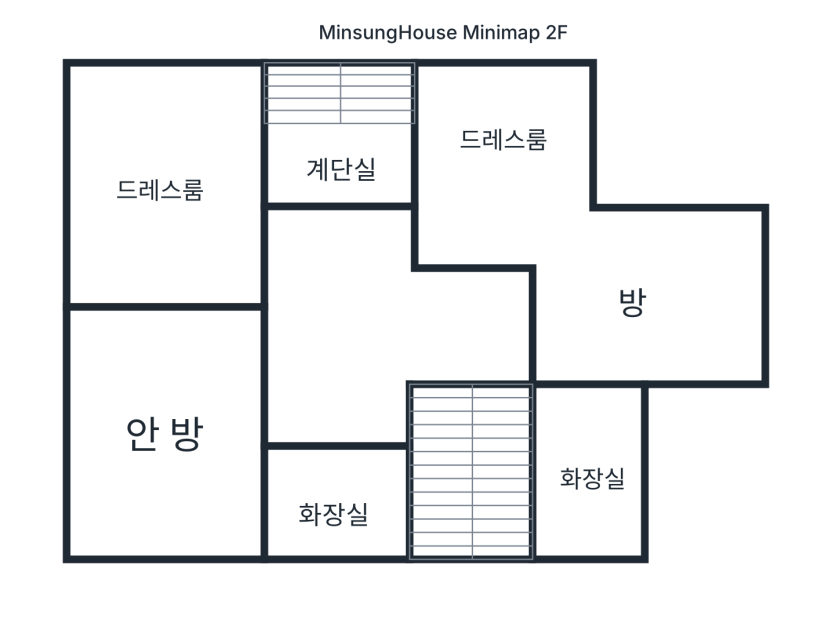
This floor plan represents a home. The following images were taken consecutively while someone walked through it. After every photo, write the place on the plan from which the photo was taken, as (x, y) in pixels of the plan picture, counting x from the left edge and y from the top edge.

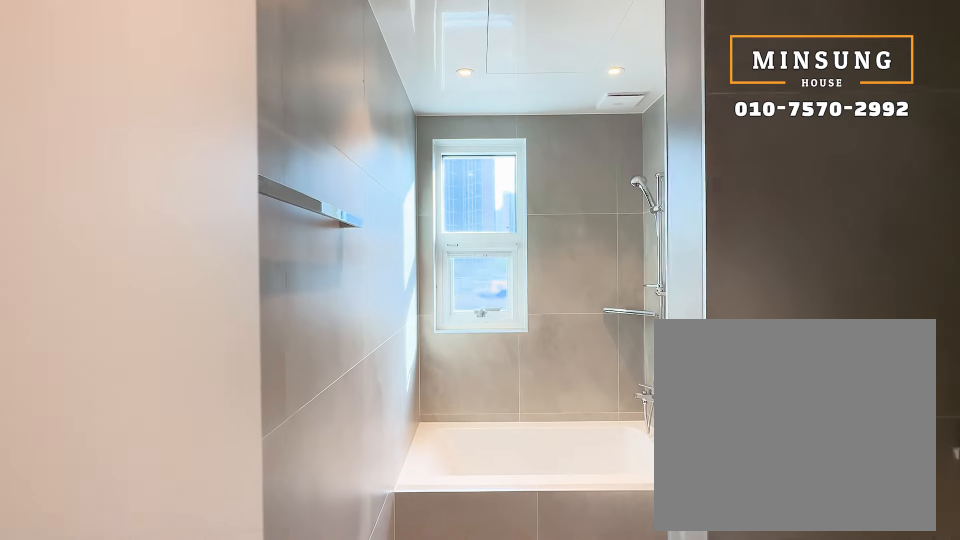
(592, 421)
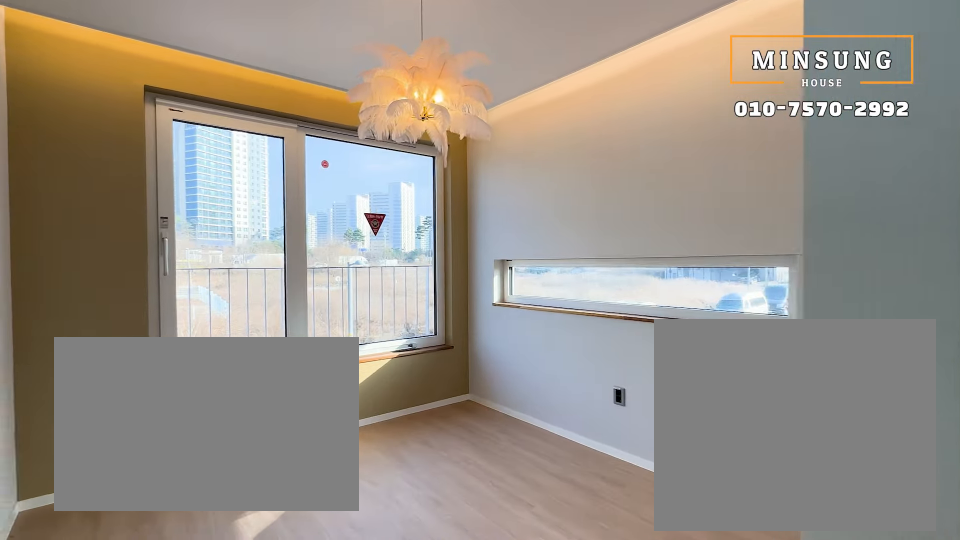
(609, 331)
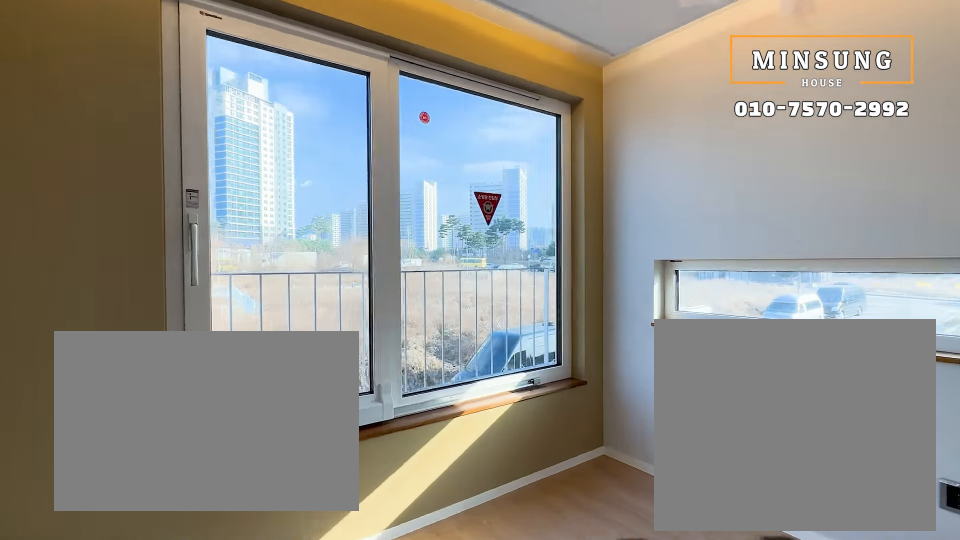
(640, 317)
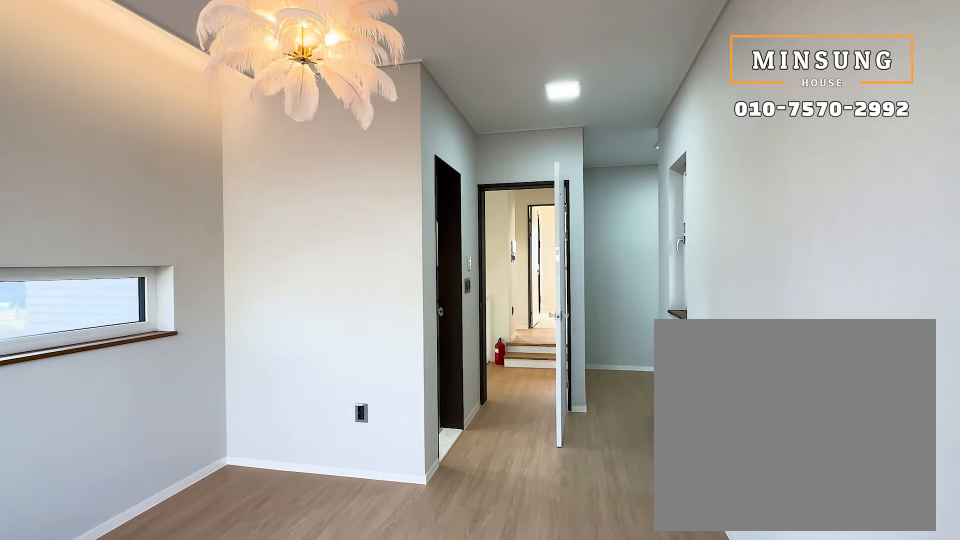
(703, 265)
